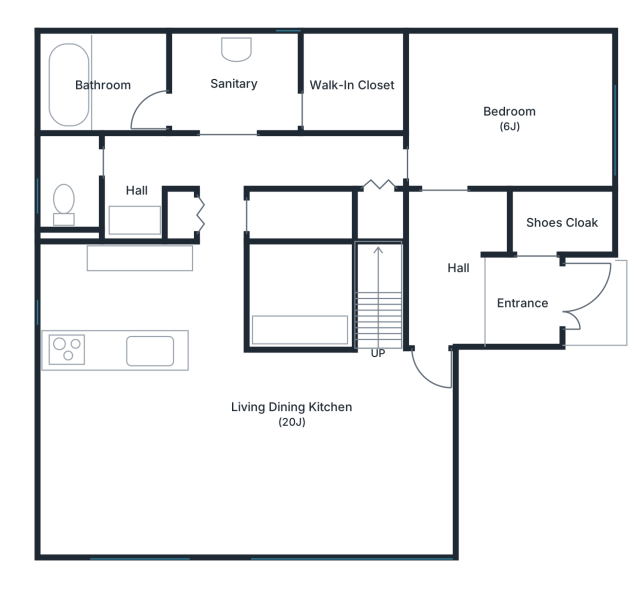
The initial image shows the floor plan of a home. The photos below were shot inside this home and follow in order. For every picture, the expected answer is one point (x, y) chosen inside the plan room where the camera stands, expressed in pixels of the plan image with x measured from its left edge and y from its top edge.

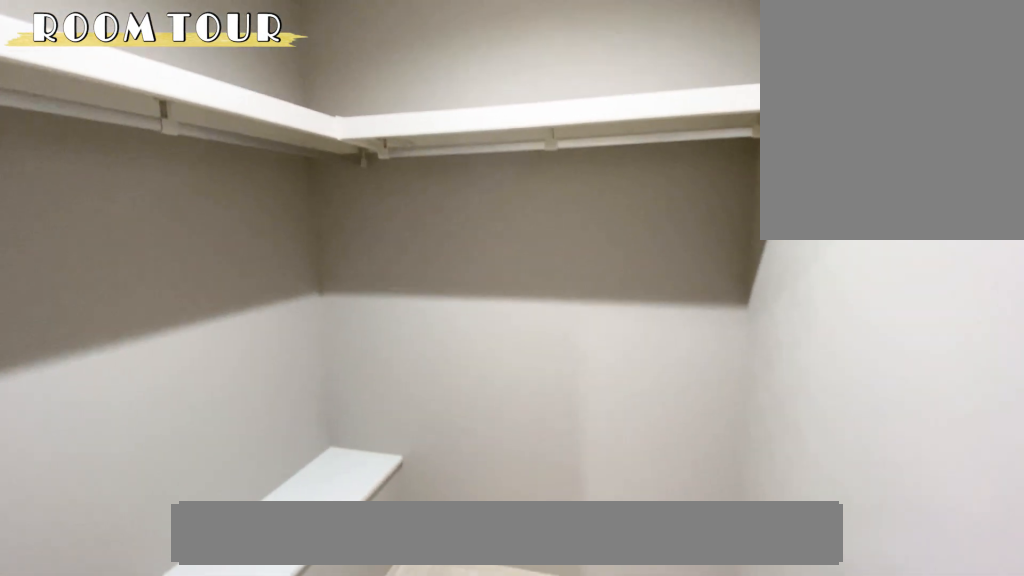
(354, 85)
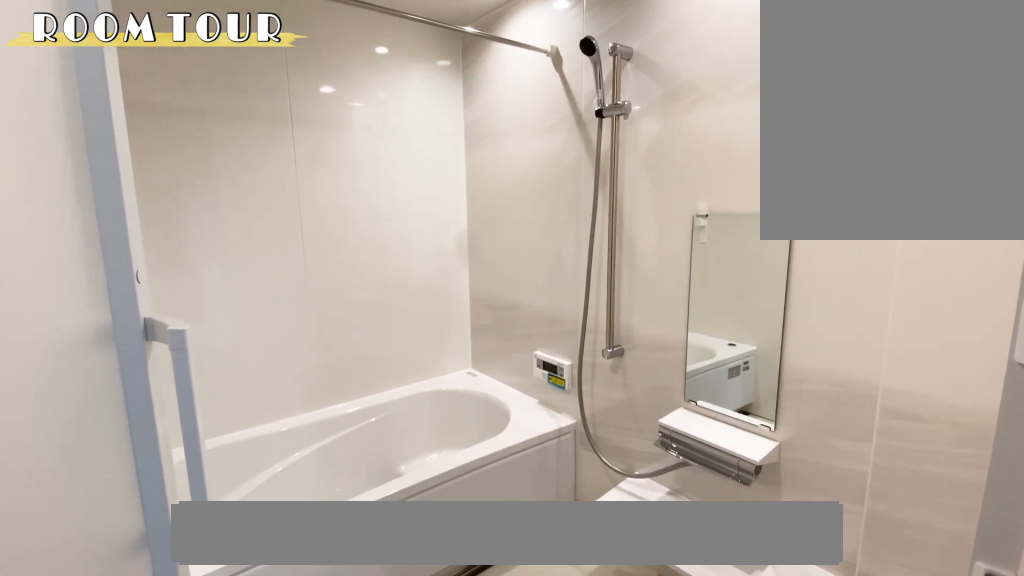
(100, 91)
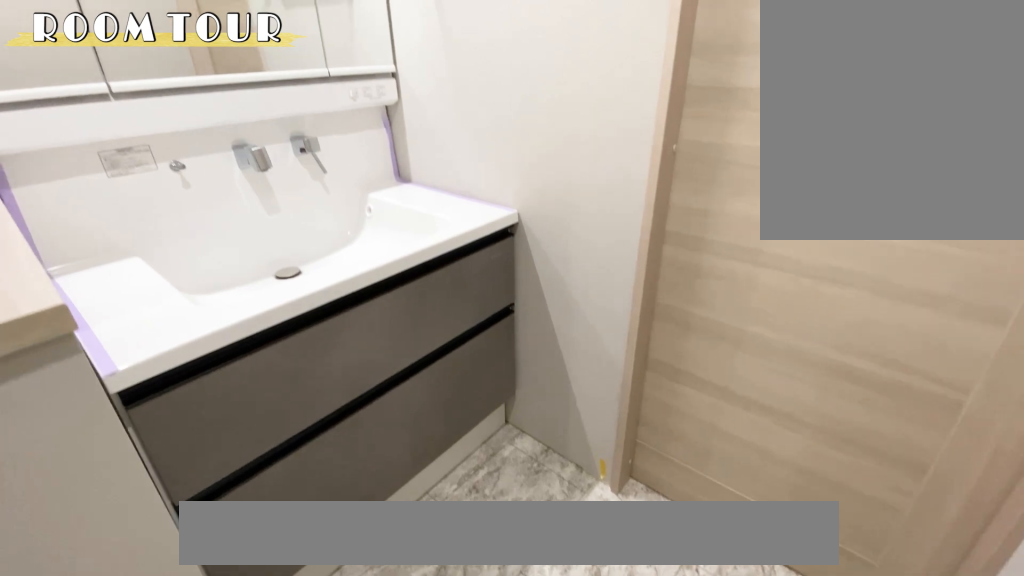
(140, 180)
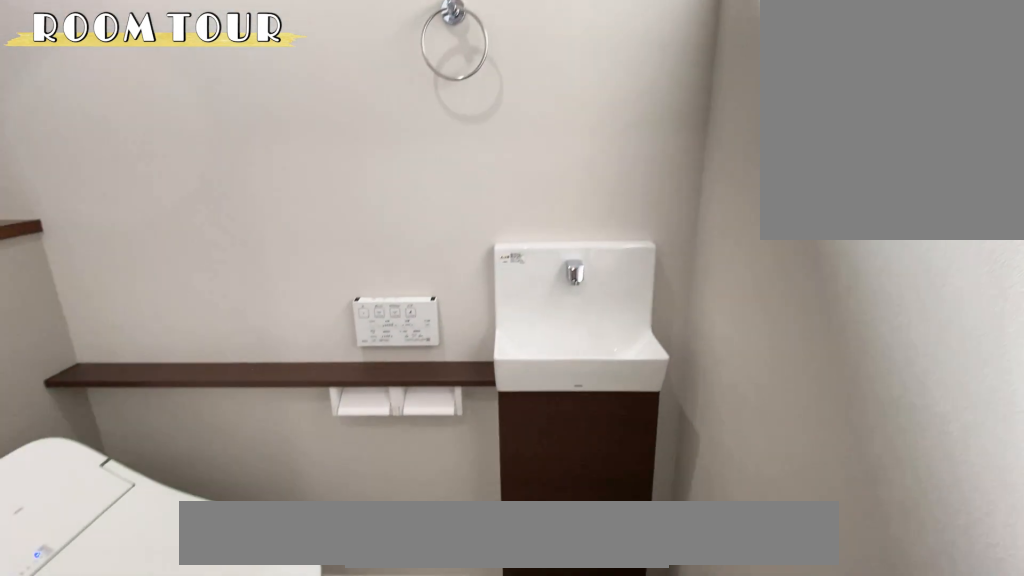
(77, 180)
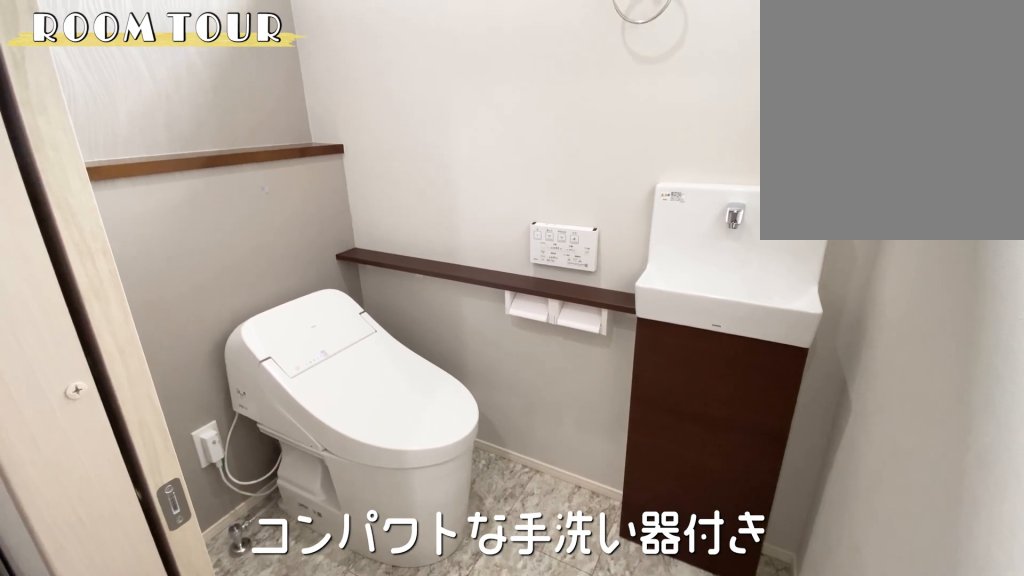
(78, 180)
